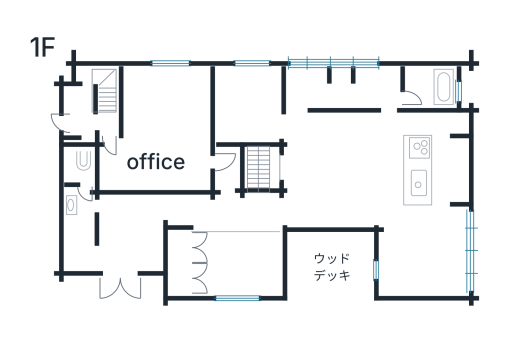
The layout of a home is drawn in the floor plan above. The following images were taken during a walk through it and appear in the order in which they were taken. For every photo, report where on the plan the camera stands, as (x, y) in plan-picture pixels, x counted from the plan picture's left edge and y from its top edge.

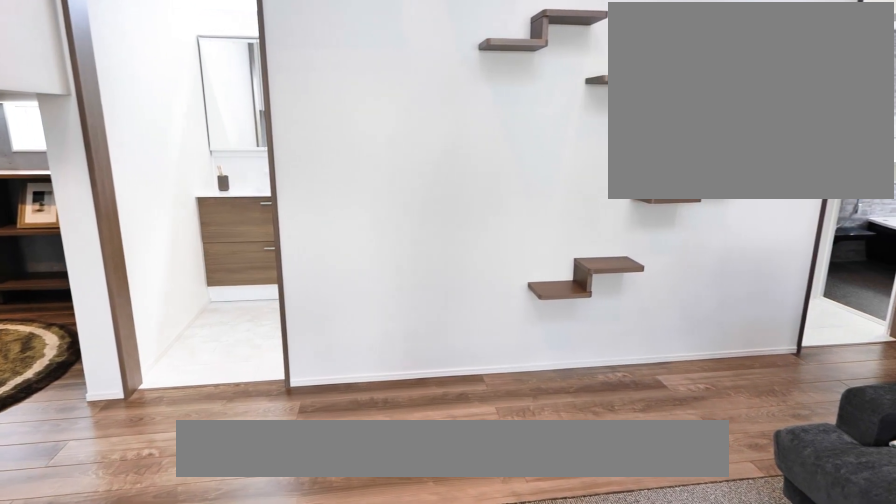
(302, 175)
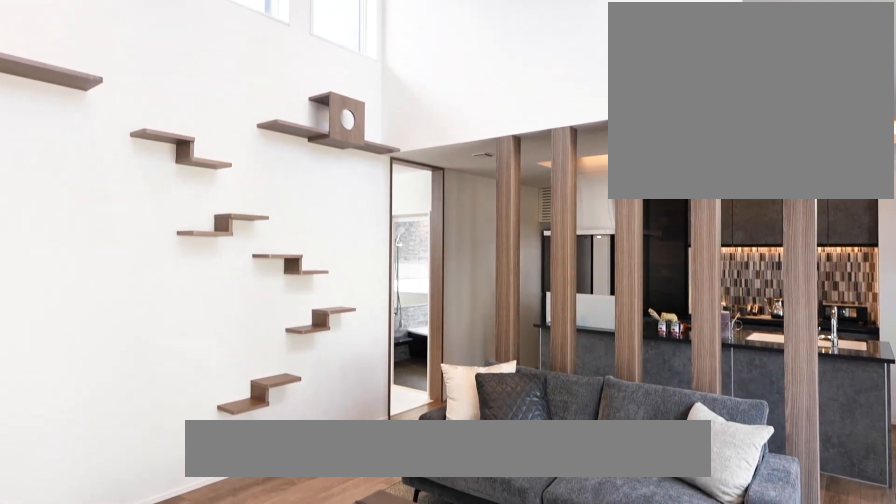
(302, 175)
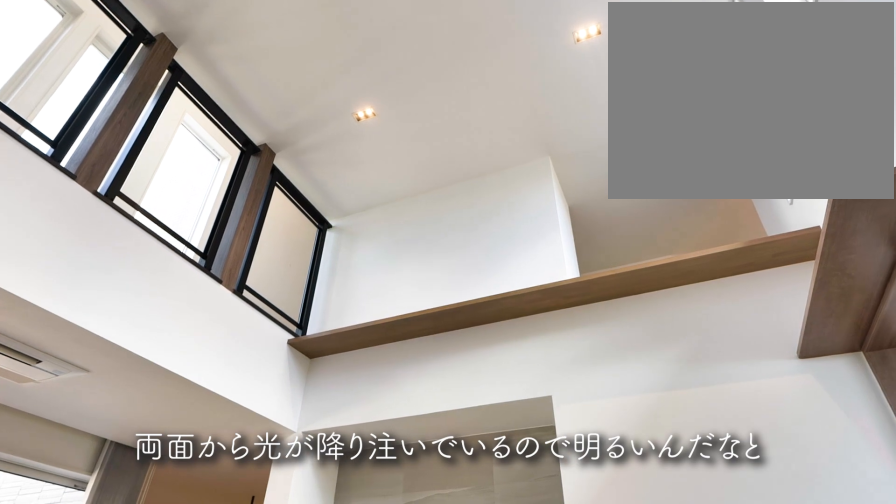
(302, 177)
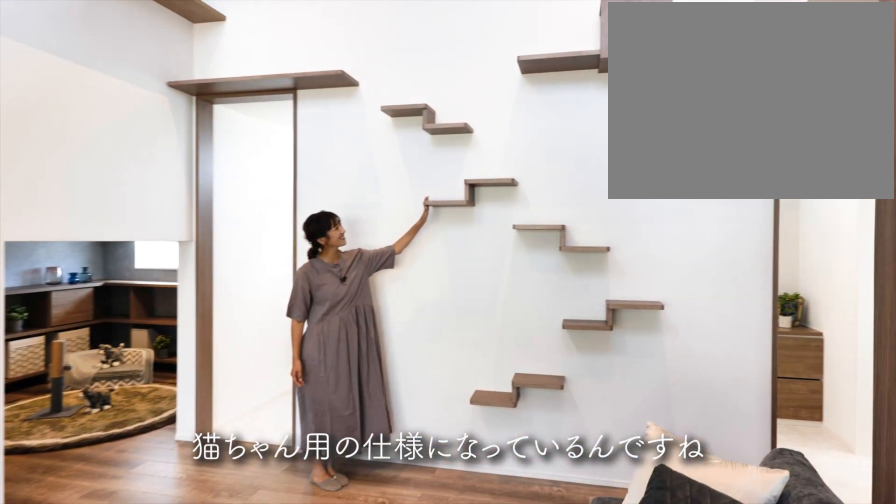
(302, 175)
